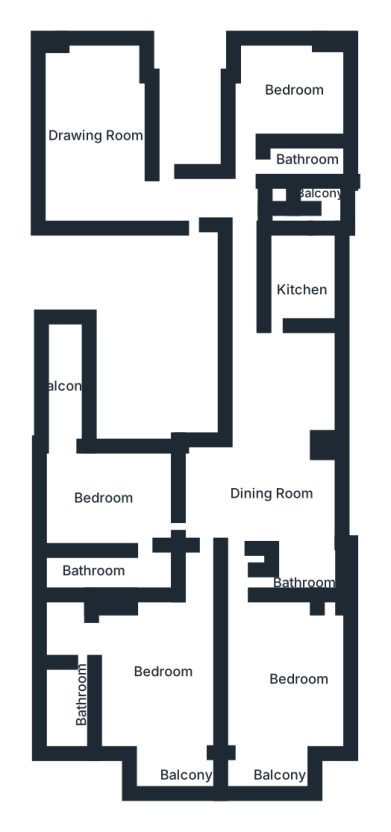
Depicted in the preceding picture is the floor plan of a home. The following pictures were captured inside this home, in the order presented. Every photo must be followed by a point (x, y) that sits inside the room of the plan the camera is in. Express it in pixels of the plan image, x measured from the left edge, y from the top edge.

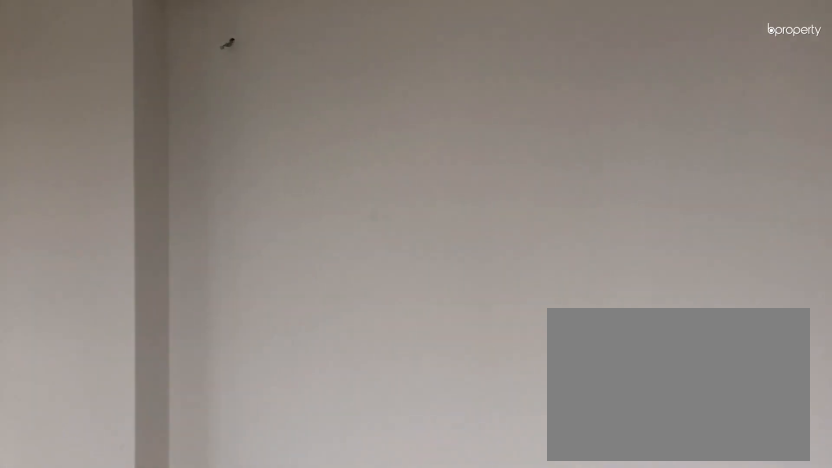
(97, 157)
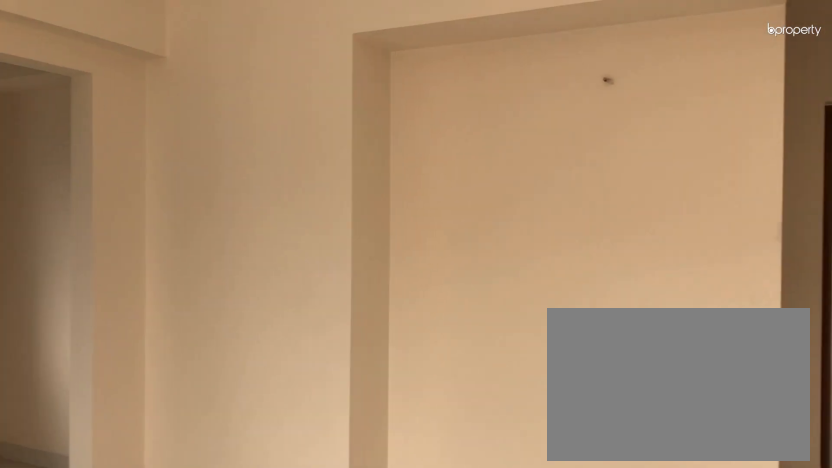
(152, 700)
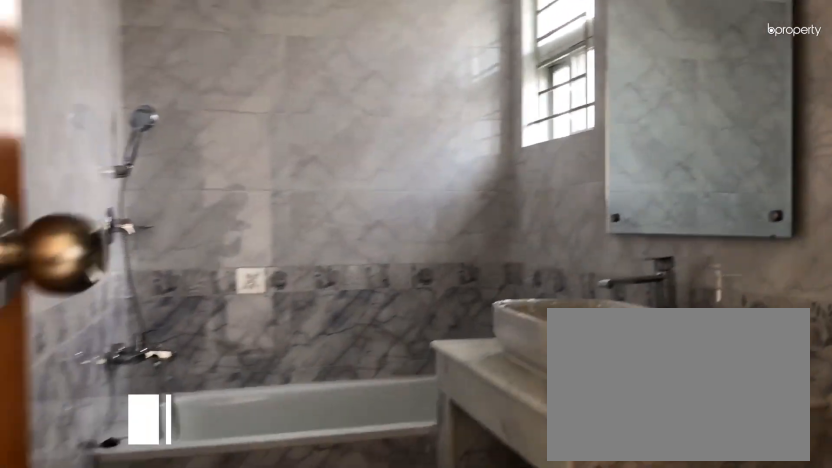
(81, 703)
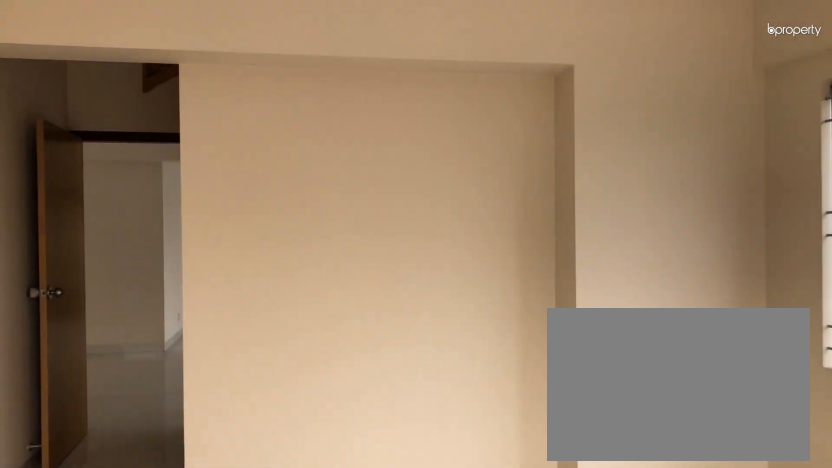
(271, 687)
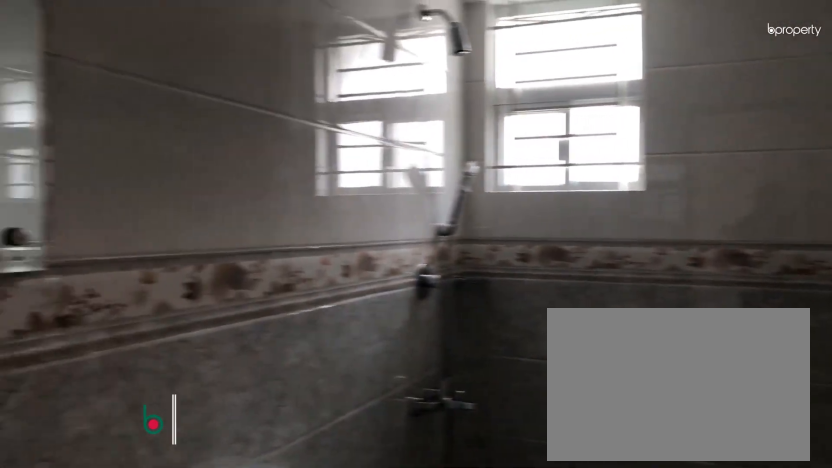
(102, 564)
